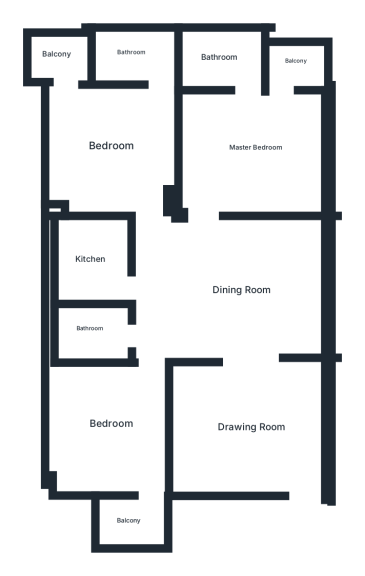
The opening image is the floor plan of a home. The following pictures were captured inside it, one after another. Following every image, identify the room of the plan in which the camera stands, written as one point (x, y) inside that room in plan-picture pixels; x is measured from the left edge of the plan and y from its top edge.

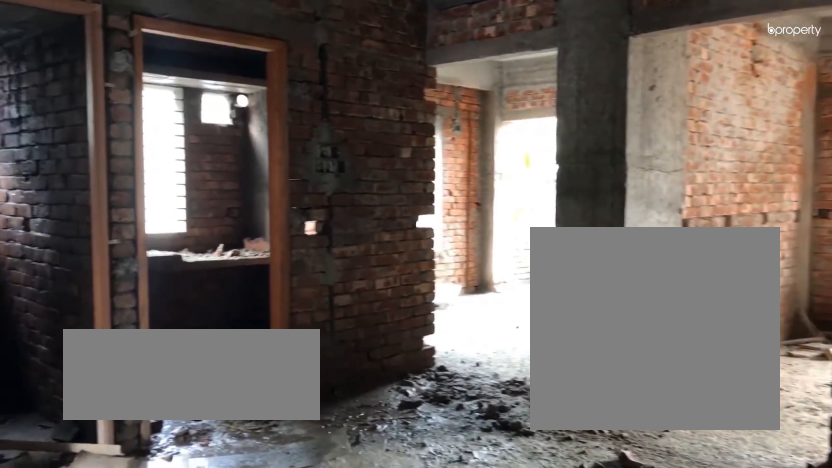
(242, 290)
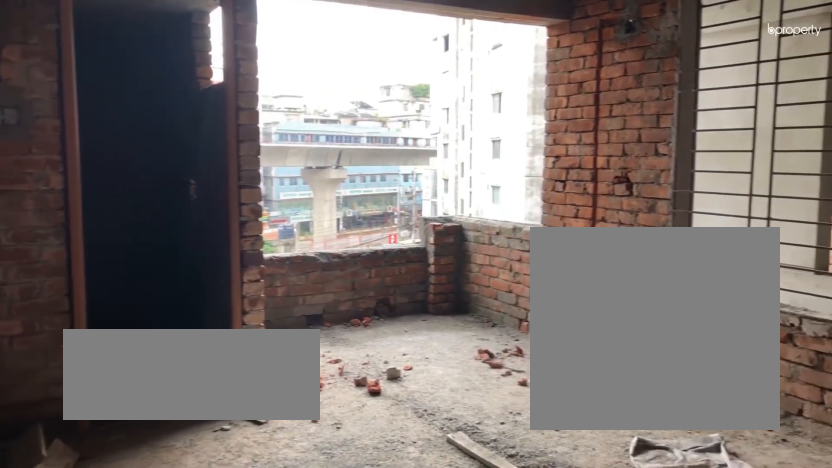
(256, 147)
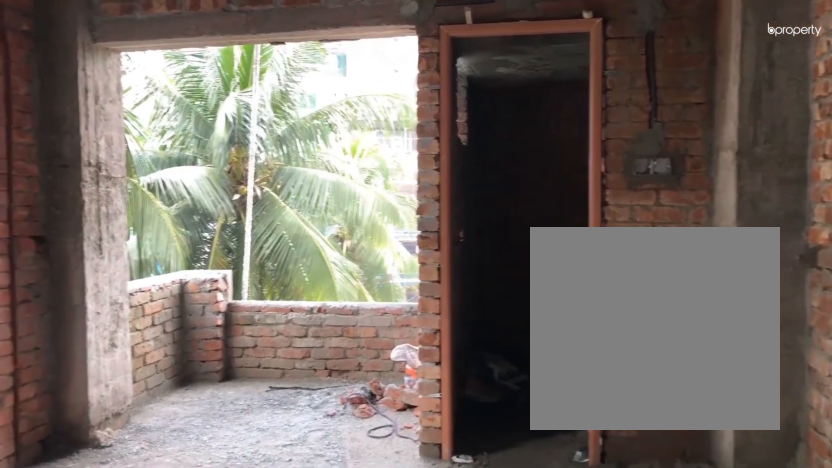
(122, 151)
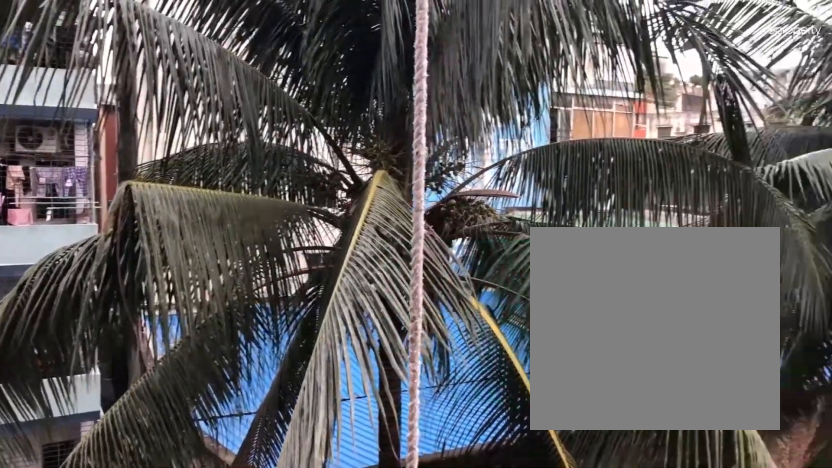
(62, 57)
